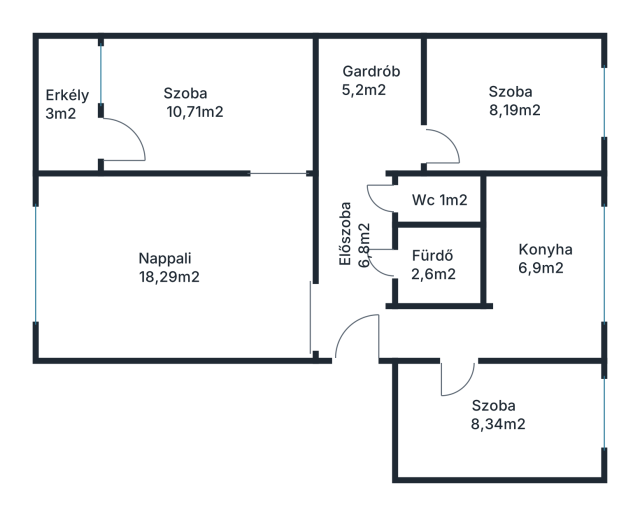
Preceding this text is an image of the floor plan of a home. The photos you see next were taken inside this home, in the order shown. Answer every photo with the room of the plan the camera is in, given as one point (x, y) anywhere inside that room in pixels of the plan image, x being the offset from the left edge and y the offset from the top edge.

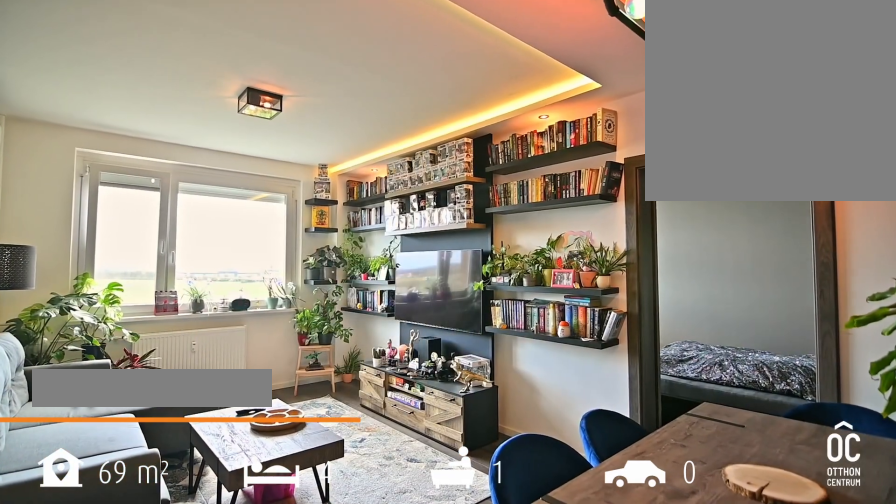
(169, 266)
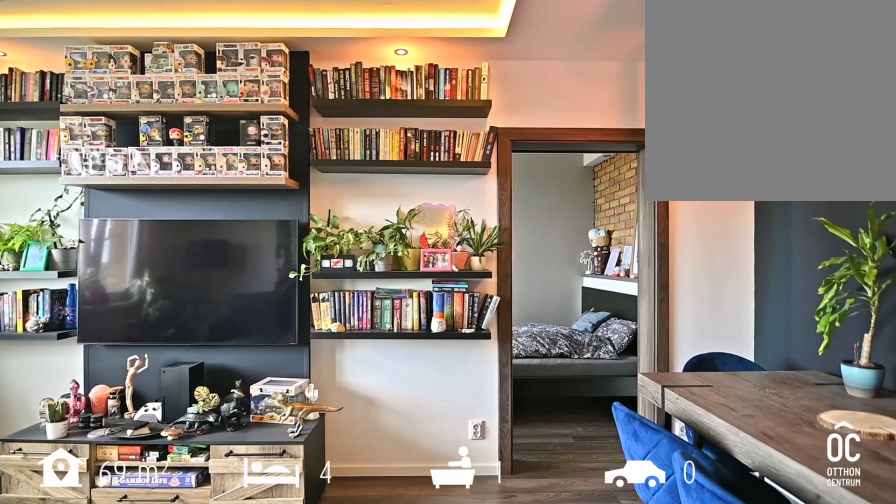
(169, 266)
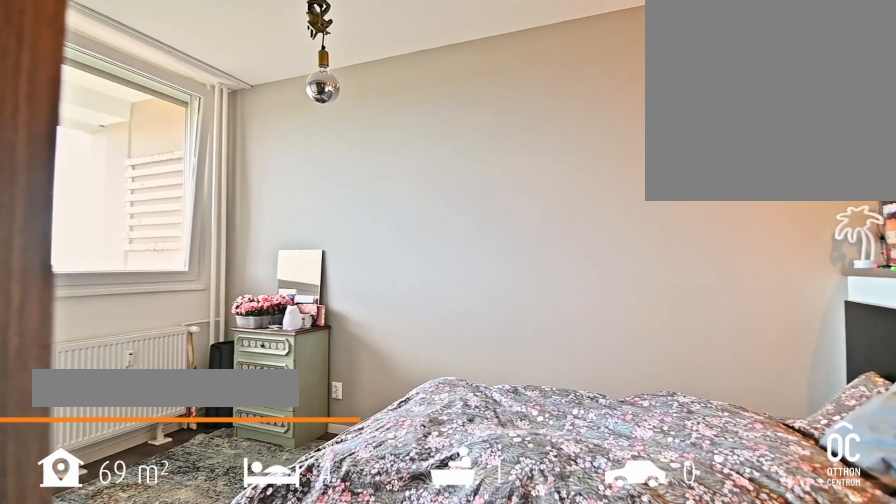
(200, 106)
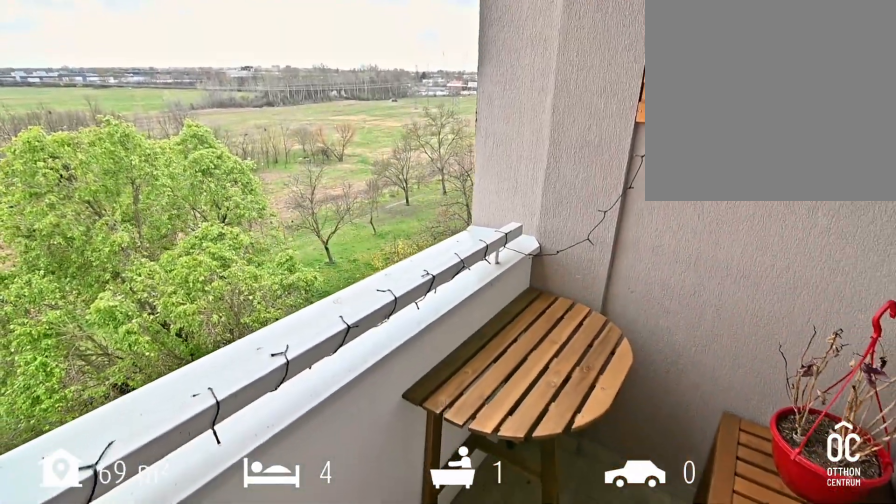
(68, 106)
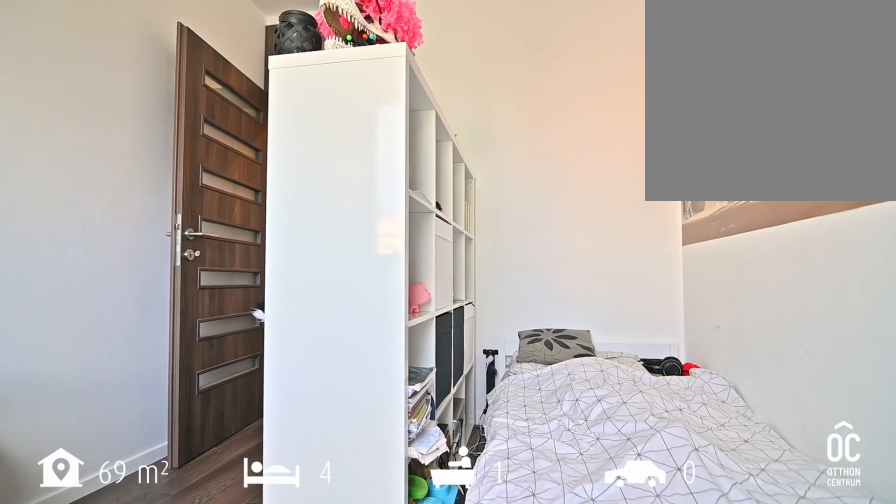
(511, 104)
